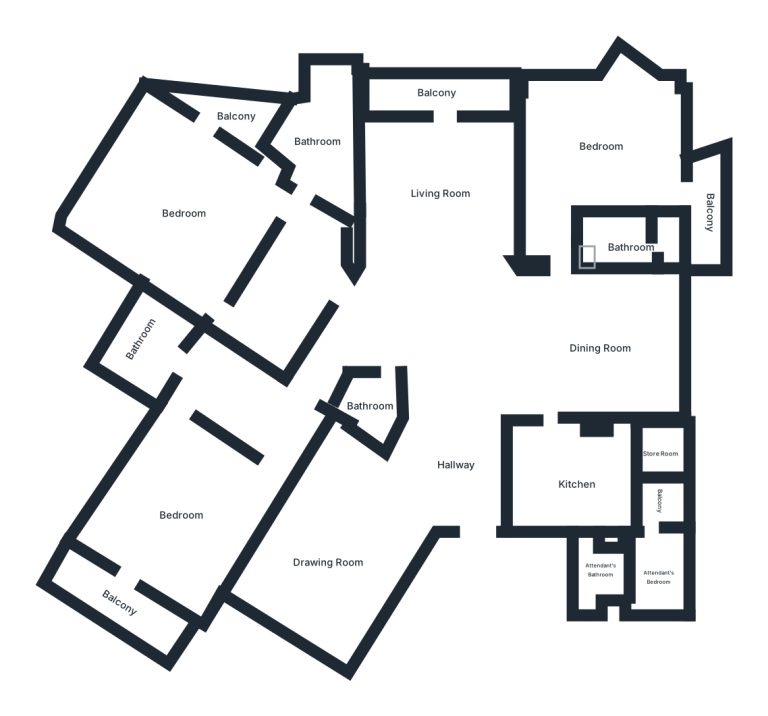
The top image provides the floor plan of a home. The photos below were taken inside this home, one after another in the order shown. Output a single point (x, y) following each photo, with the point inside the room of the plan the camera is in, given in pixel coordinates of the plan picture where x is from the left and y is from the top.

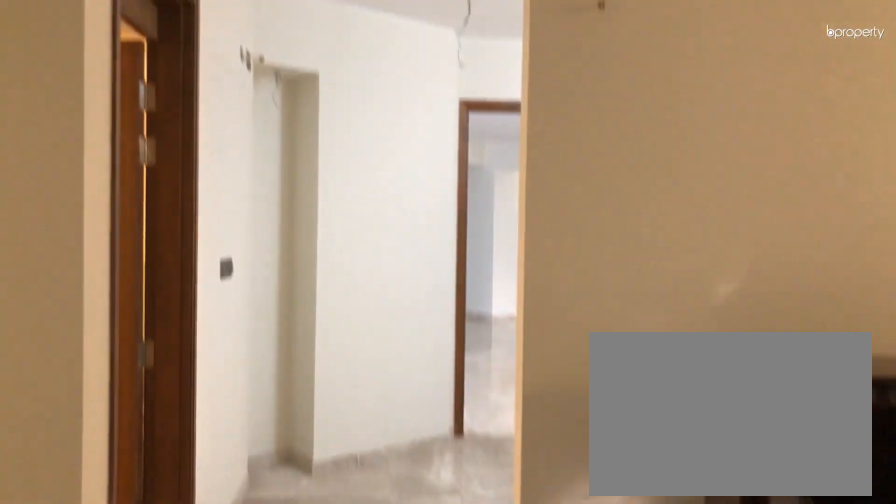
(182, 205)
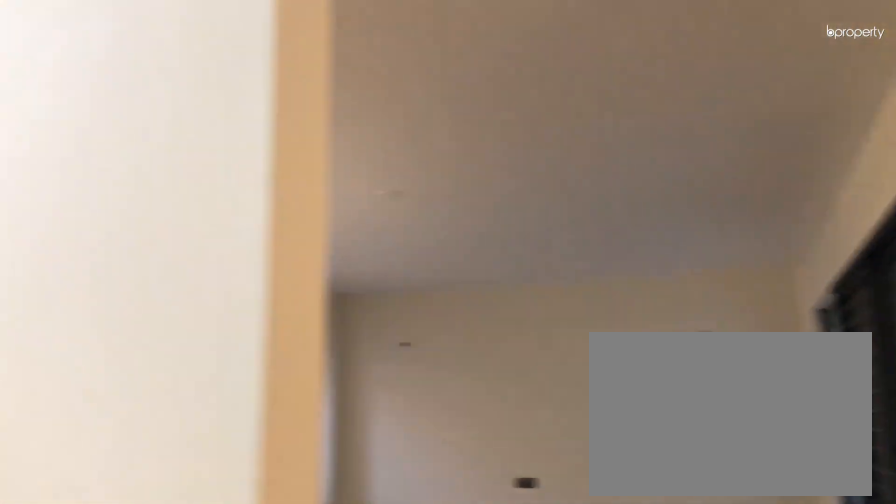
(287, 292)
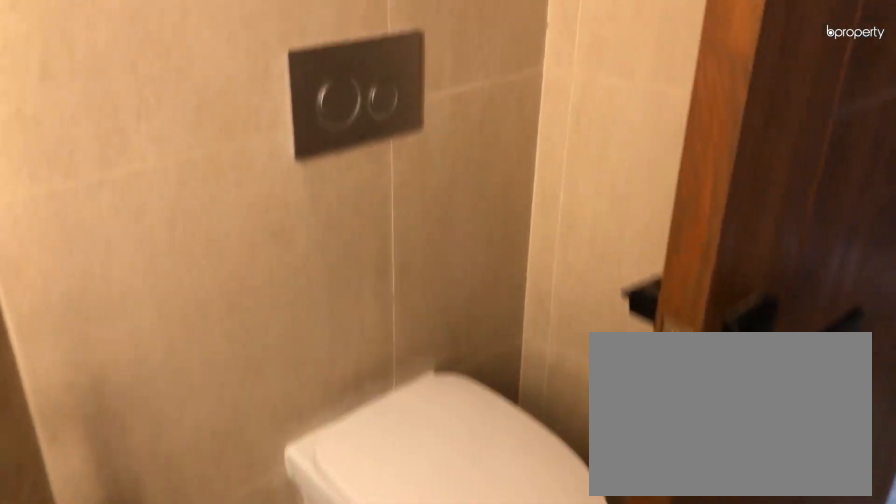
(315, 140)
